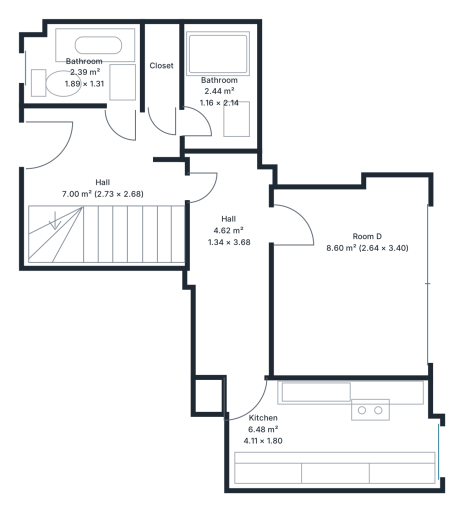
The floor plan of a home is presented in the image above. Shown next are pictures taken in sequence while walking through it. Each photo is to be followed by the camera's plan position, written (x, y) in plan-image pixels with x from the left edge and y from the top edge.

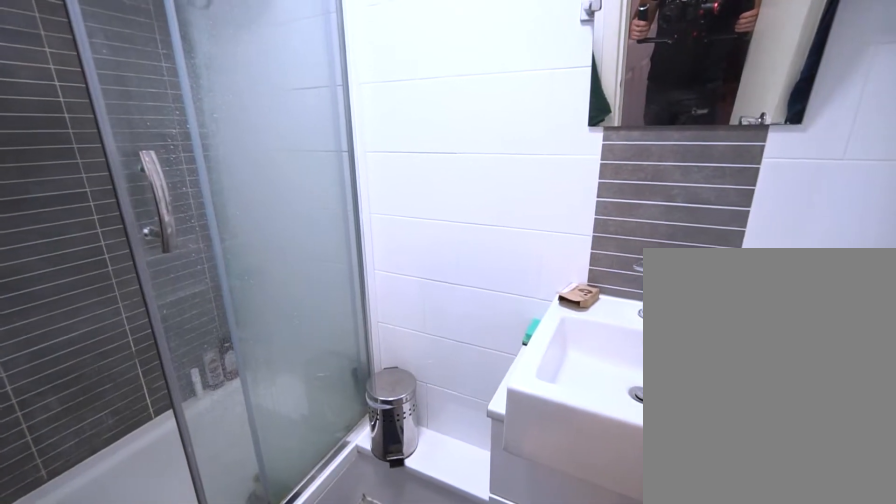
(203, 117)
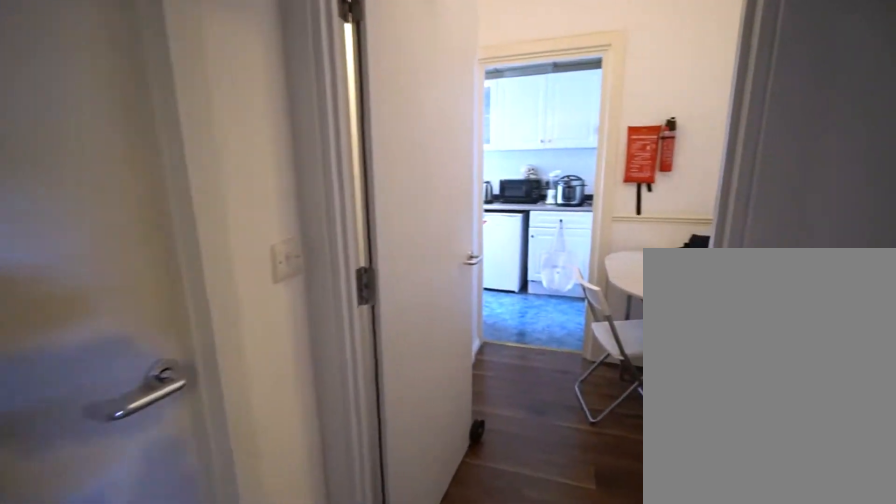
(225, 193)
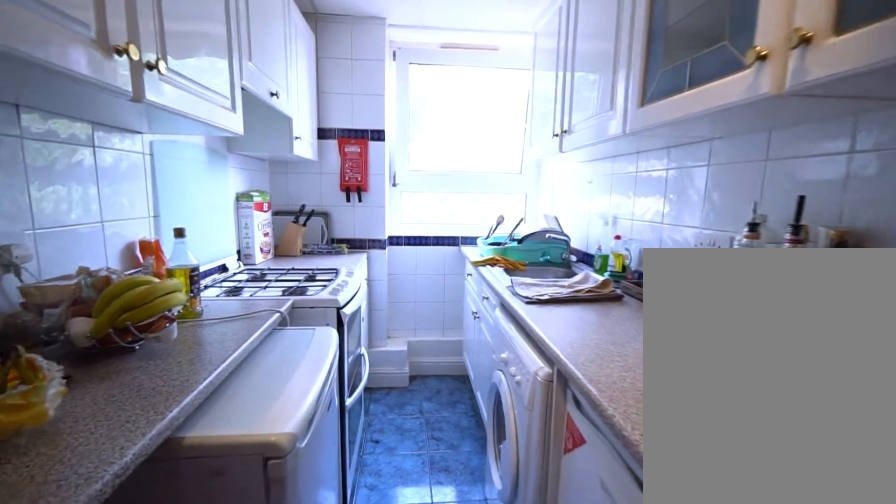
(268, 431)
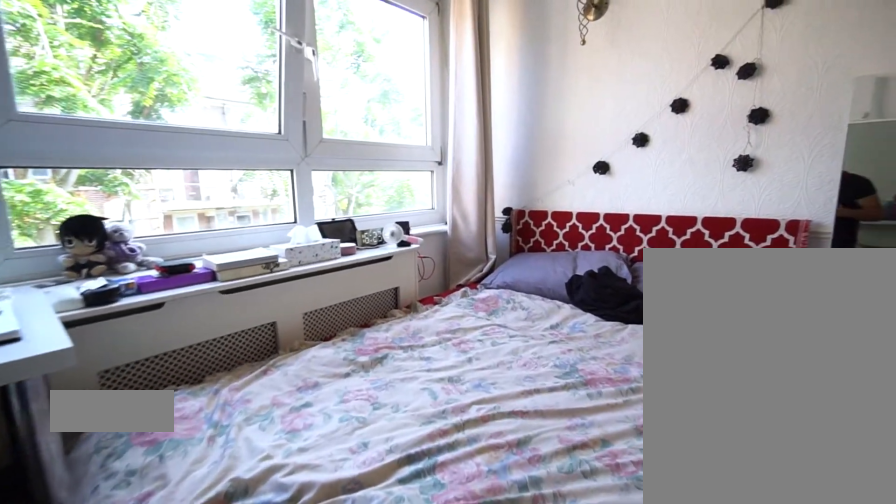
(363, 245)
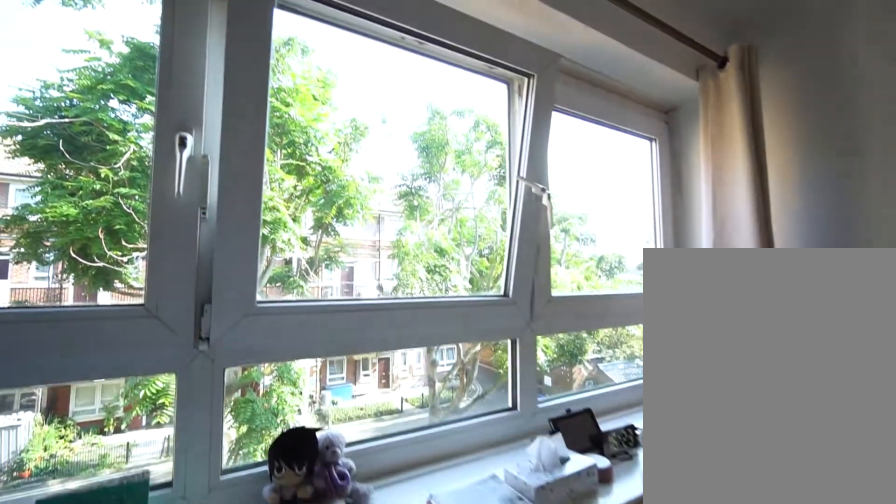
(394, 244)
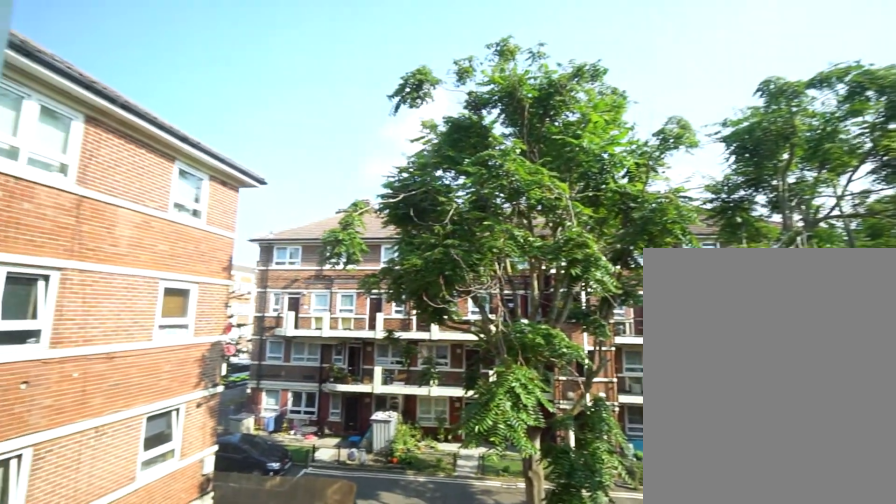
(415, 244)
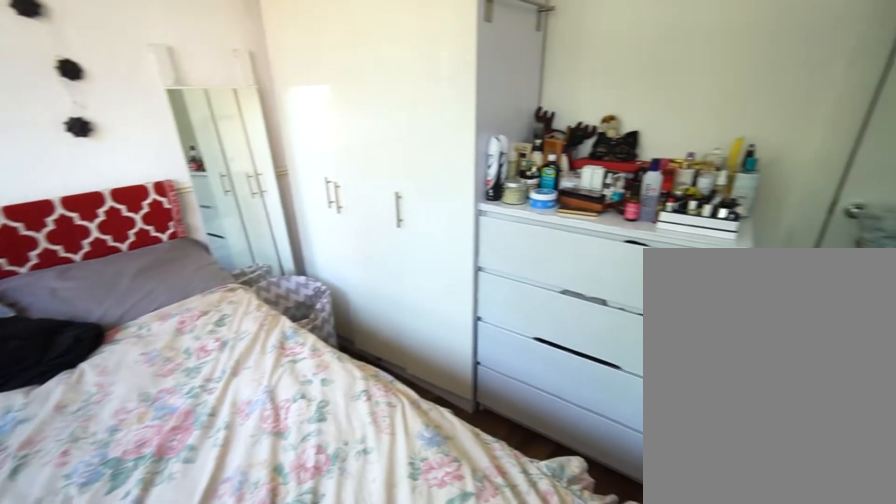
(376, 244)
